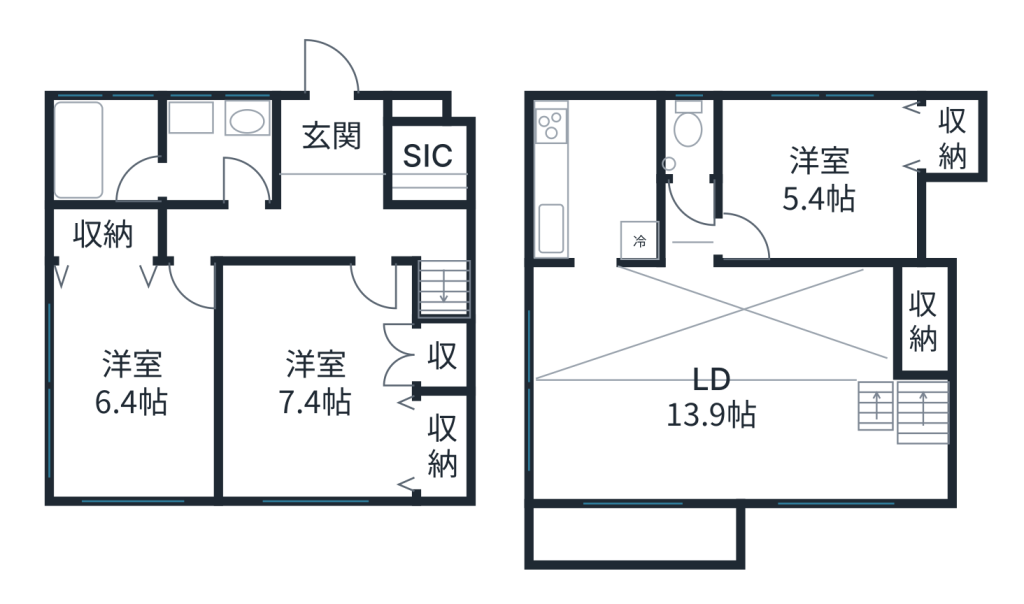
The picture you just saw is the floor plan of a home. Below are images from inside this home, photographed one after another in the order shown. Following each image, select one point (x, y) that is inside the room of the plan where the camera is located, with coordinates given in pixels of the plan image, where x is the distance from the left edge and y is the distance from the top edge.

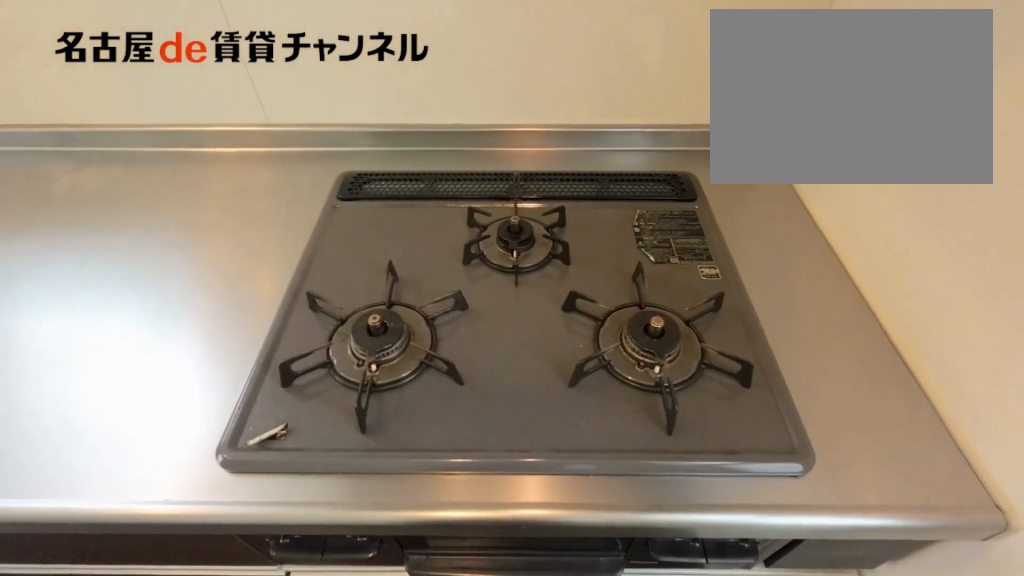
(593, 180)
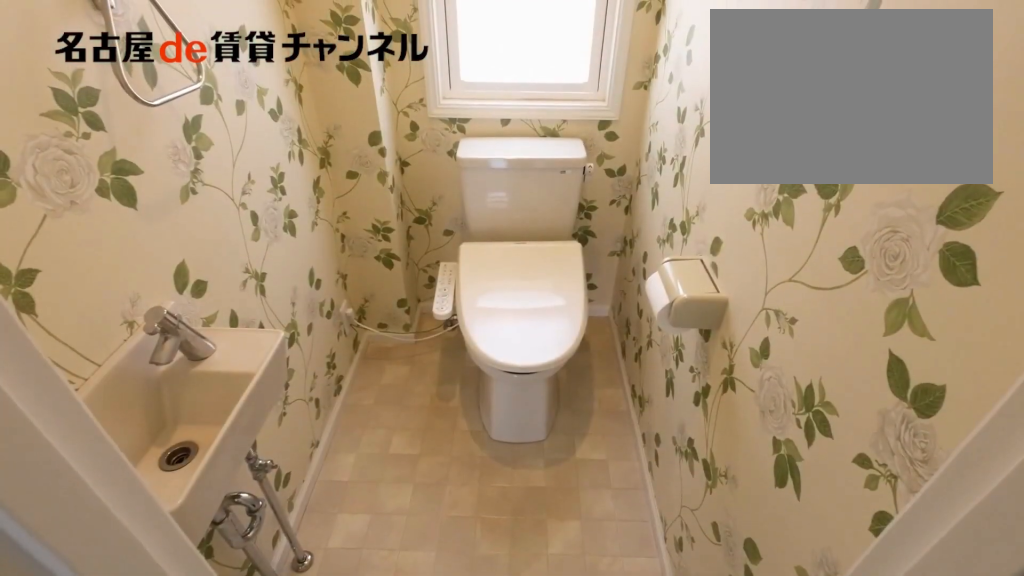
(688, 140)
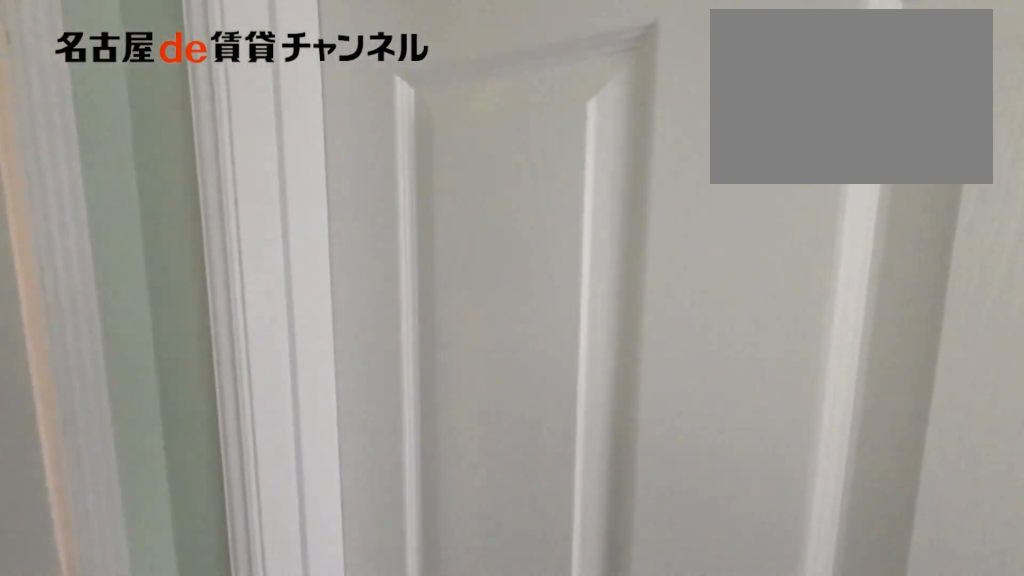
(688, 141)
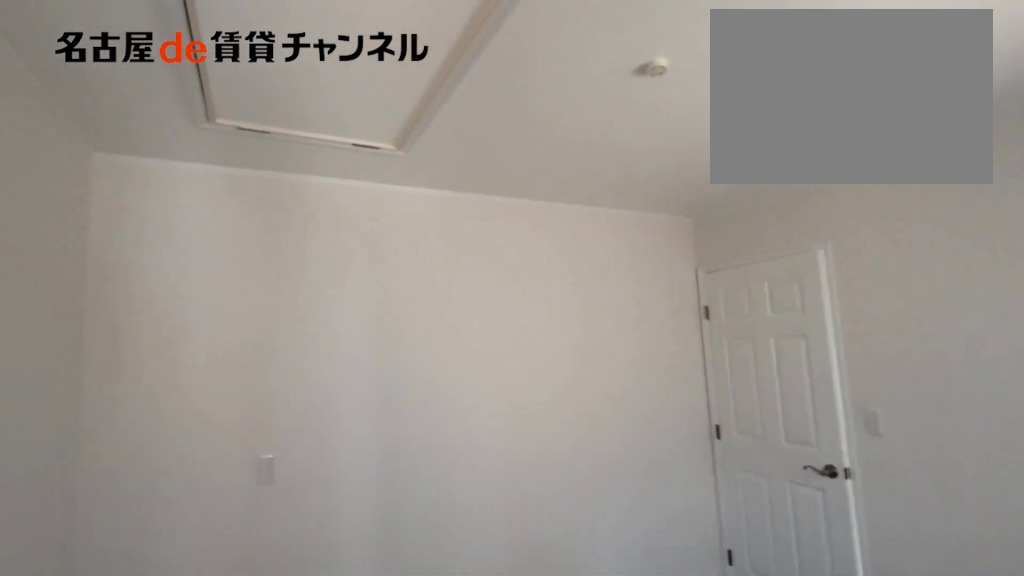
(836, 175)
